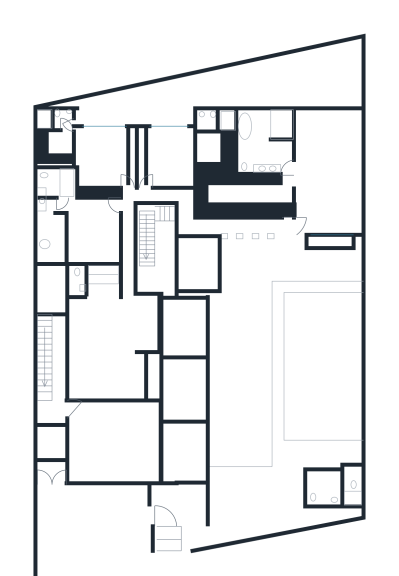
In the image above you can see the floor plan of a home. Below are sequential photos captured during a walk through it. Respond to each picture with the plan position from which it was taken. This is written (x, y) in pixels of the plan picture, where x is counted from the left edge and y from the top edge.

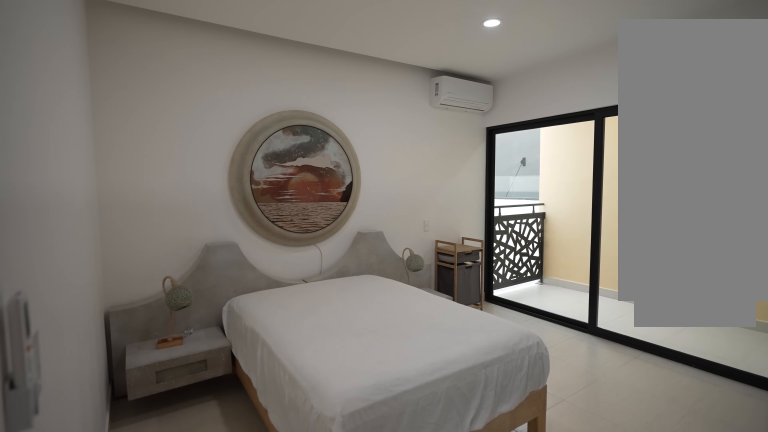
(113, 207)
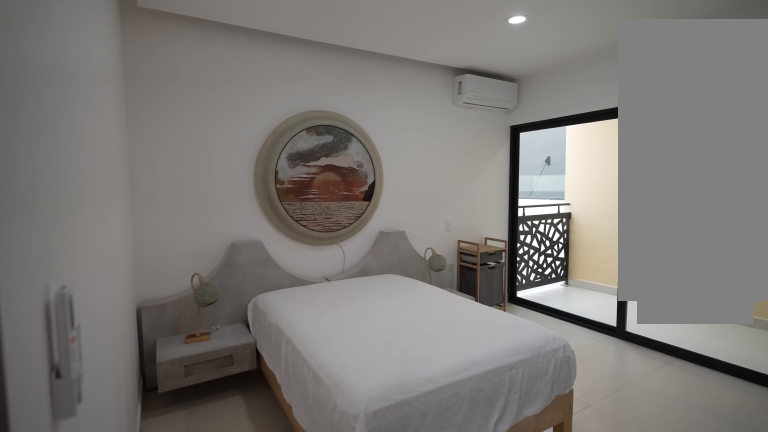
(113, 207)
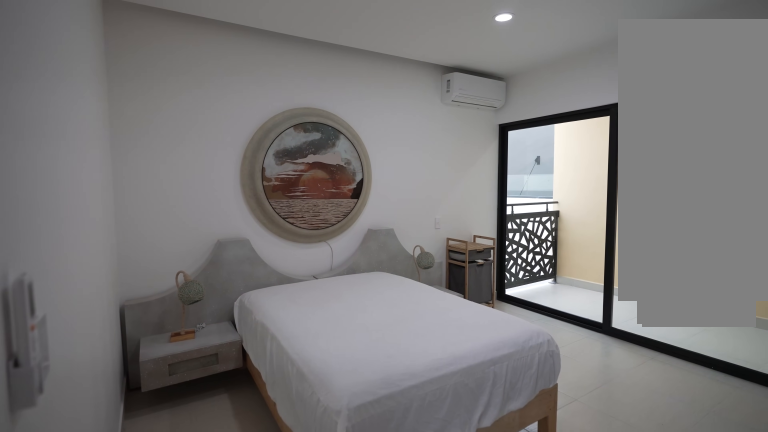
(113, 207)
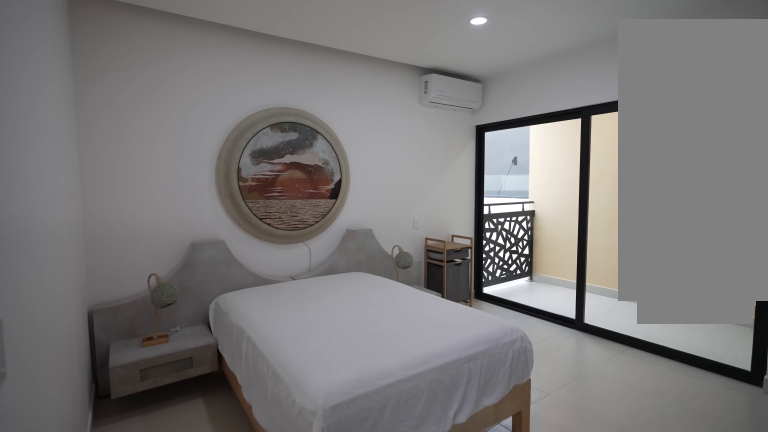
(113, 207)
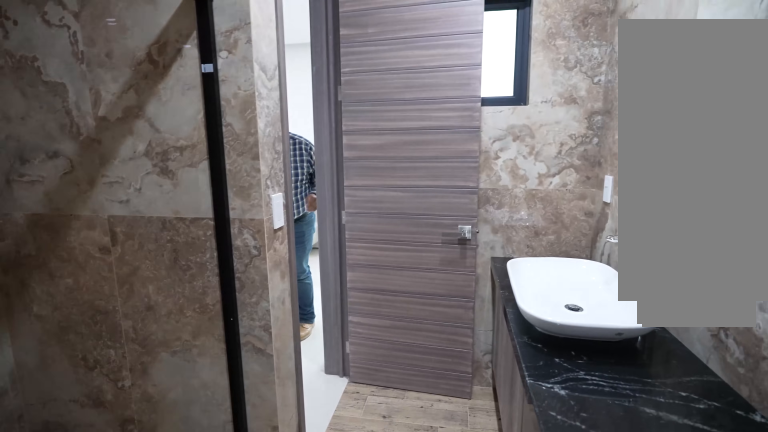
(63, 206)
